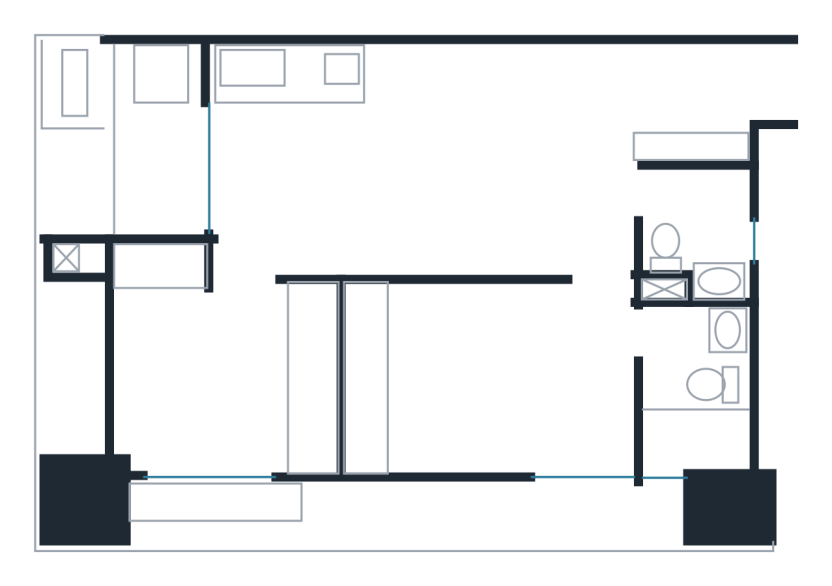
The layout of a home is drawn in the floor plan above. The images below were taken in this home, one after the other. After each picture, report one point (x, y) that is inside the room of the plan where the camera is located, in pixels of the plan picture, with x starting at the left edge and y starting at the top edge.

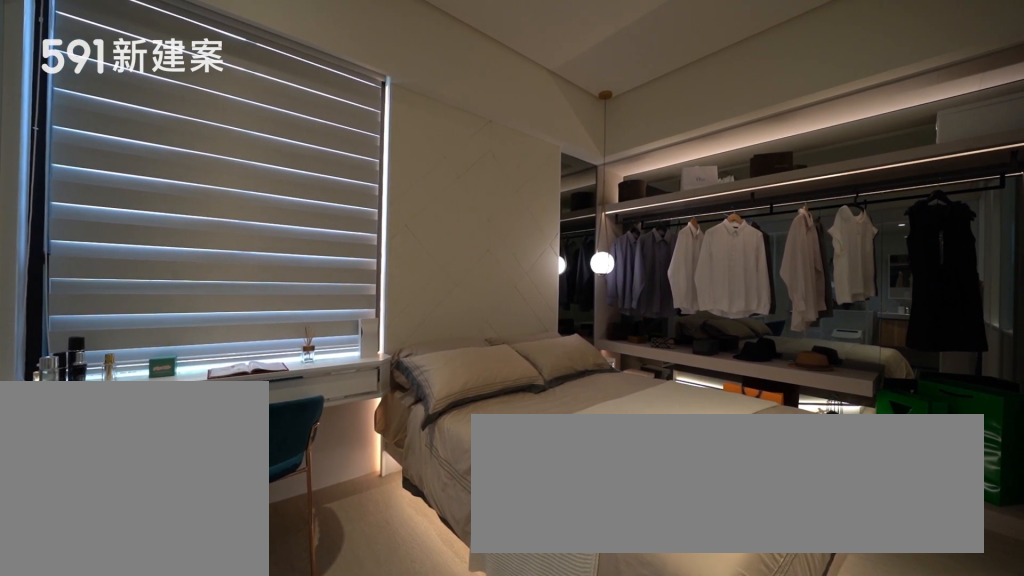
(487, 378)
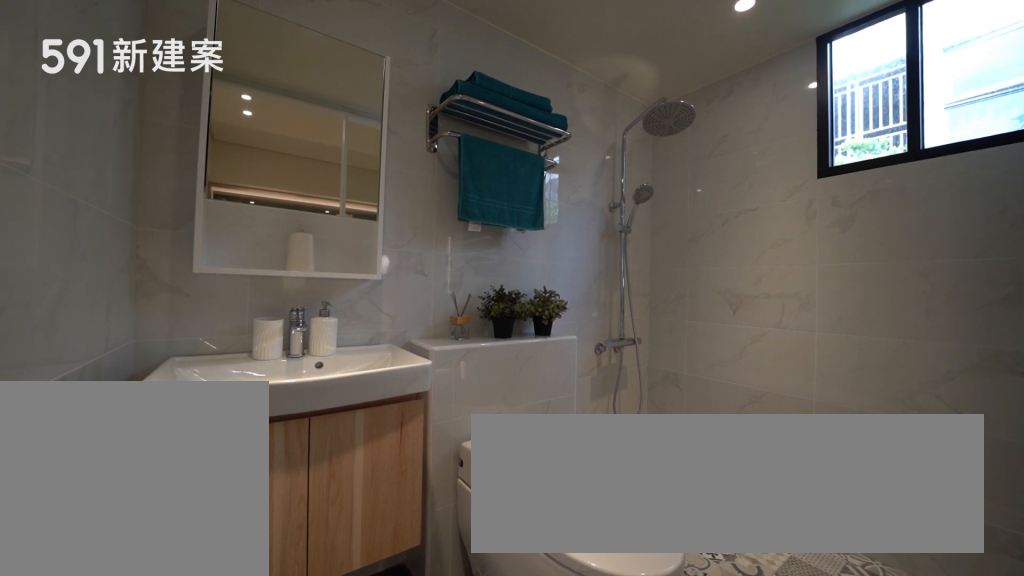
(696, 395)
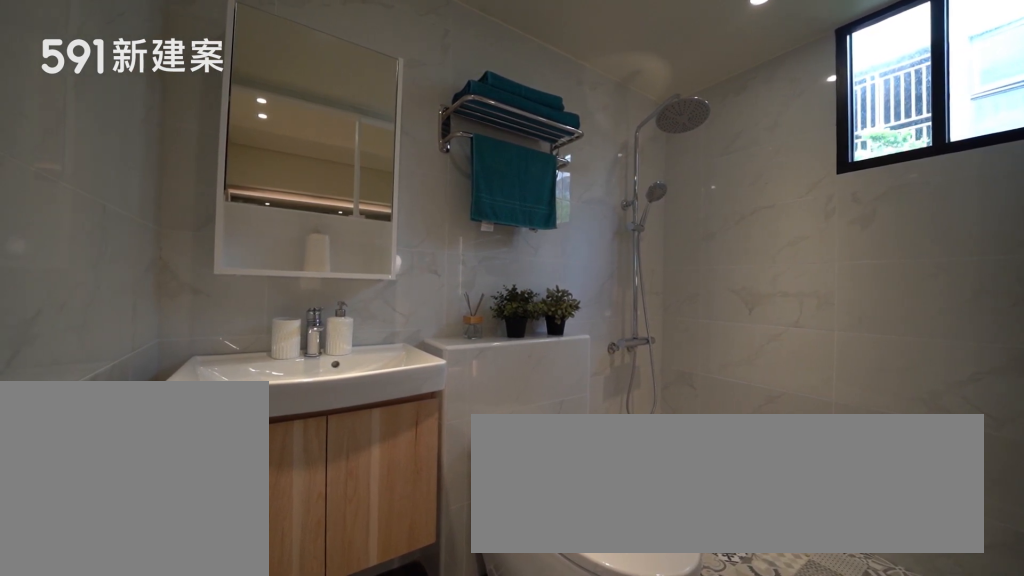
(696, 395)
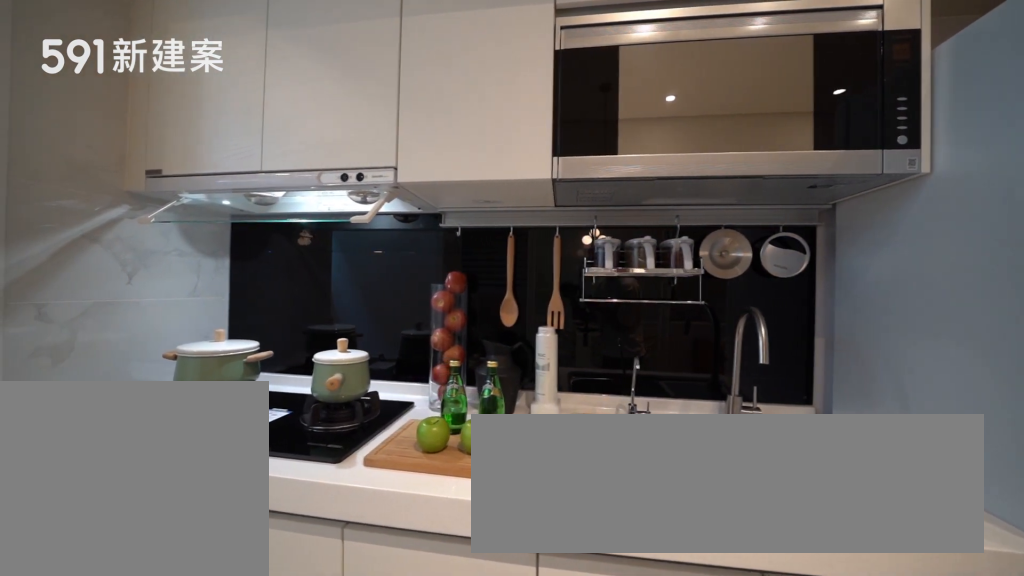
(315, 103)
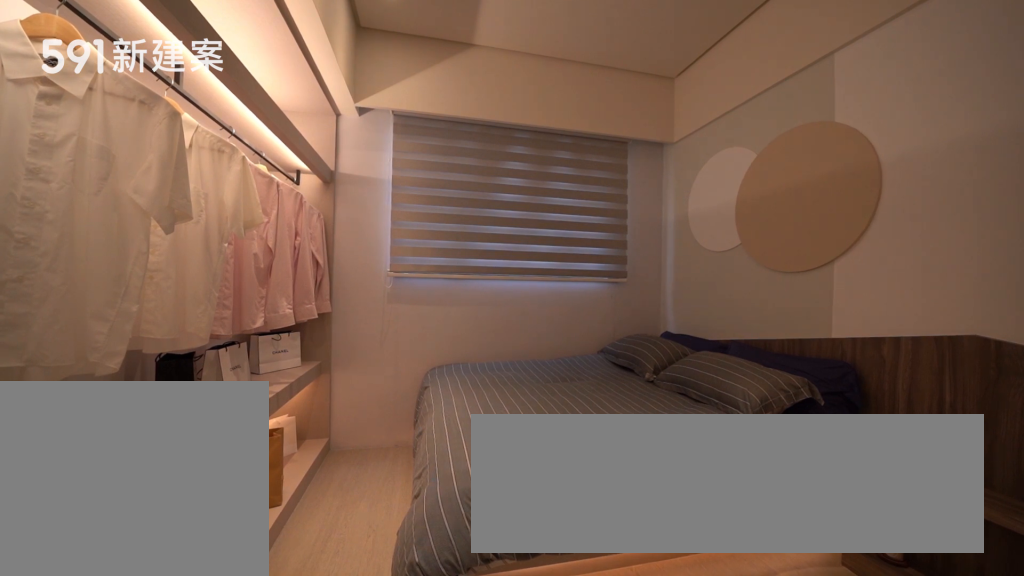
(218, 370)
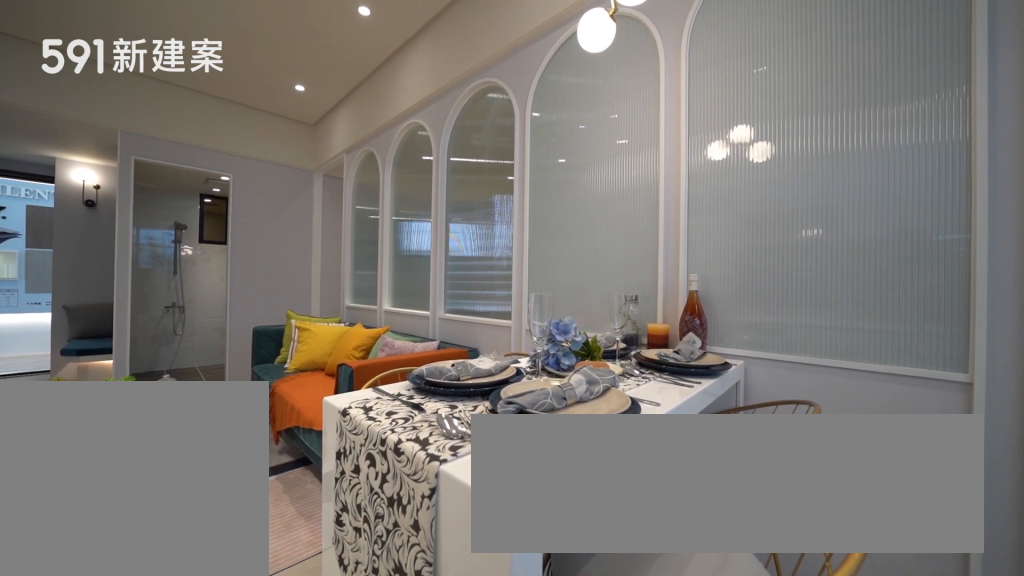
(332, 225)
